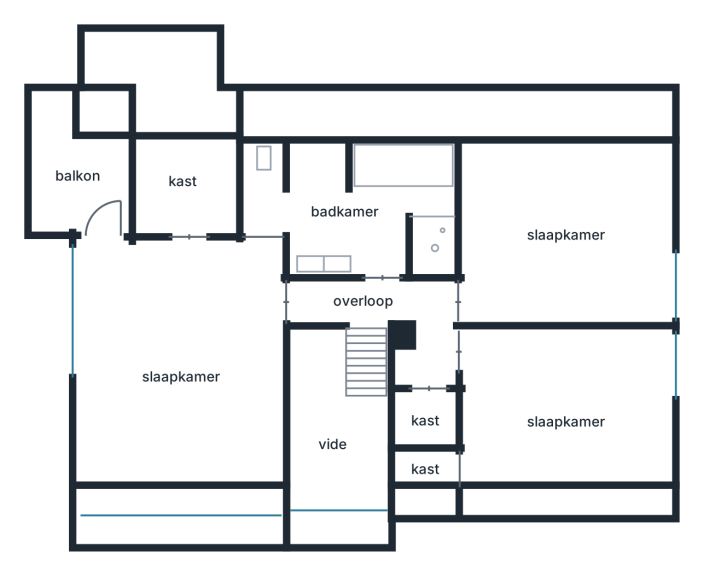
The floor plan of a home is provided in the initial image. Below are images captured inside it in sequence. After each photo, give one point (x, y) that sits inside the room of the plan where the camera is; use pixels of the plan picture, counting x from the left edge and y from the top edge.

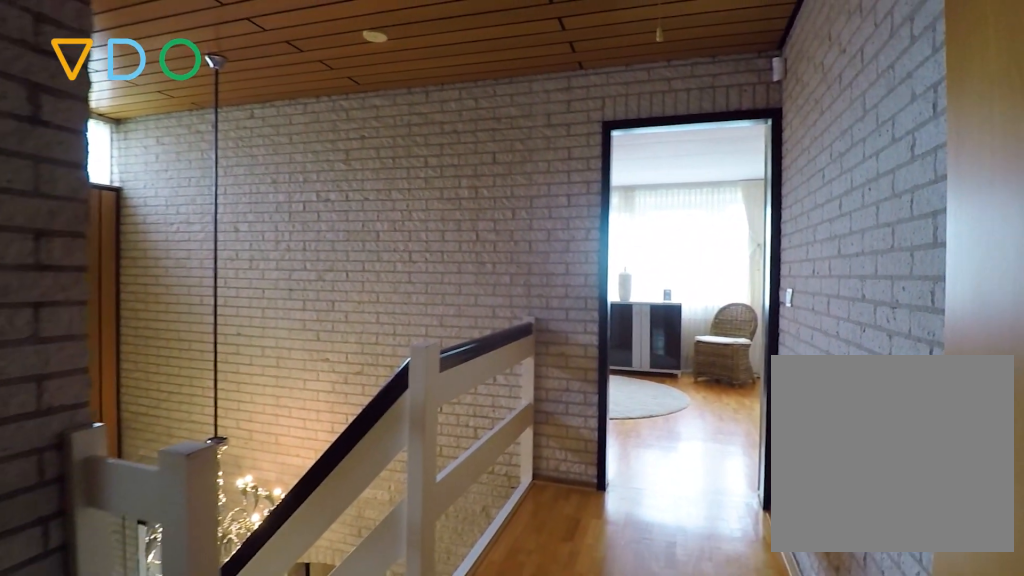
(389, 321)
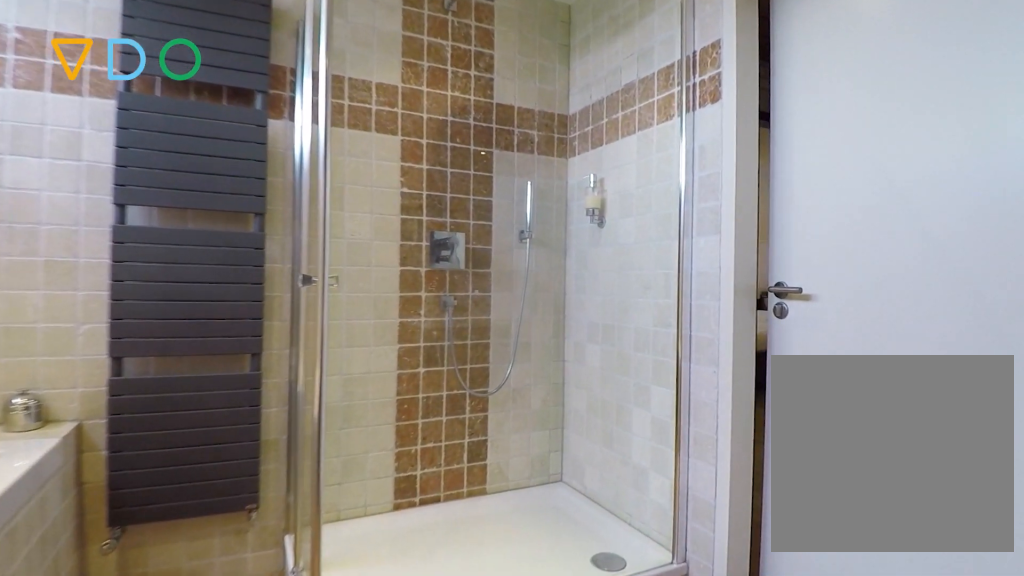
(350, 209)
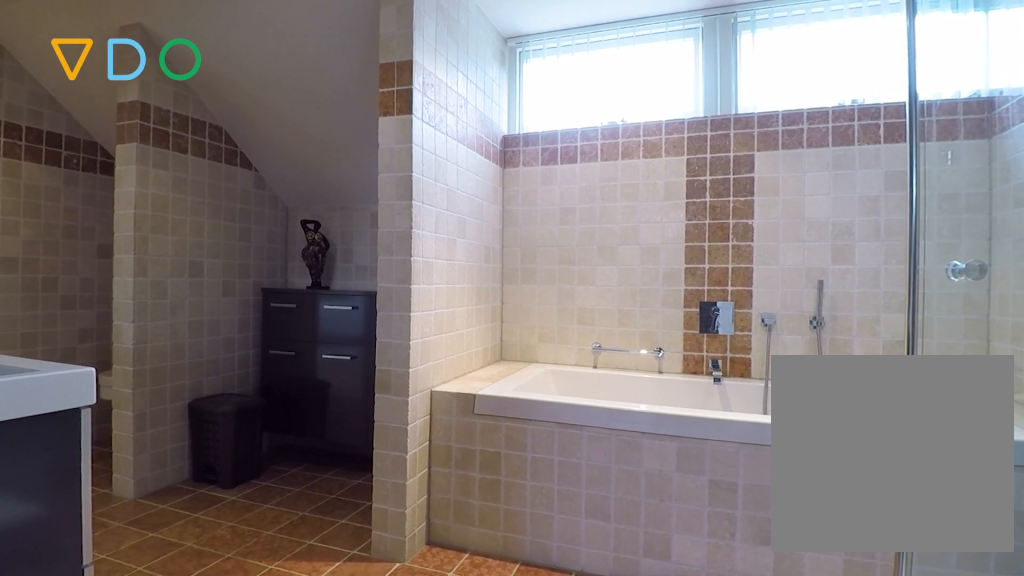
(350, 209)
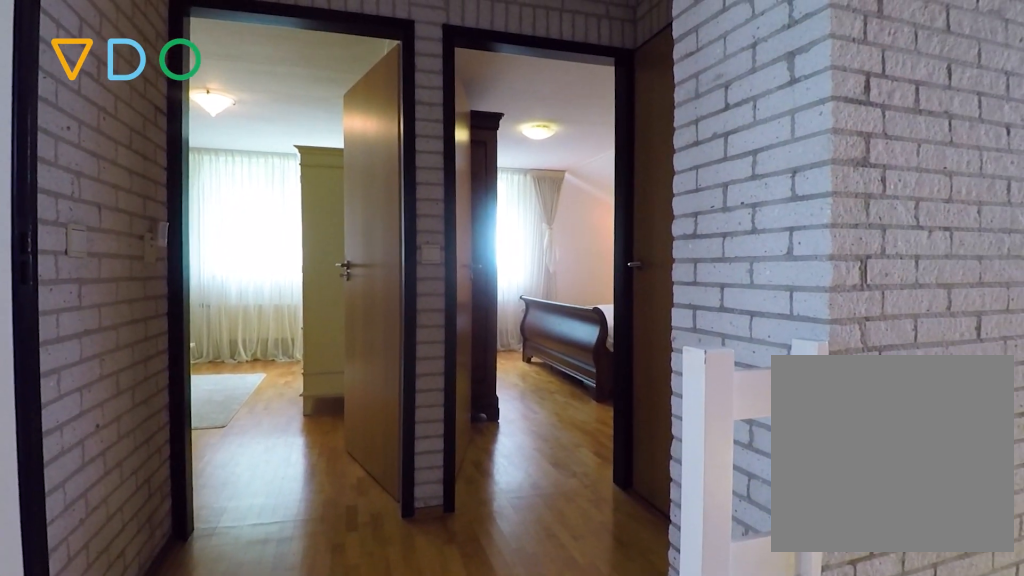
(389, 321)
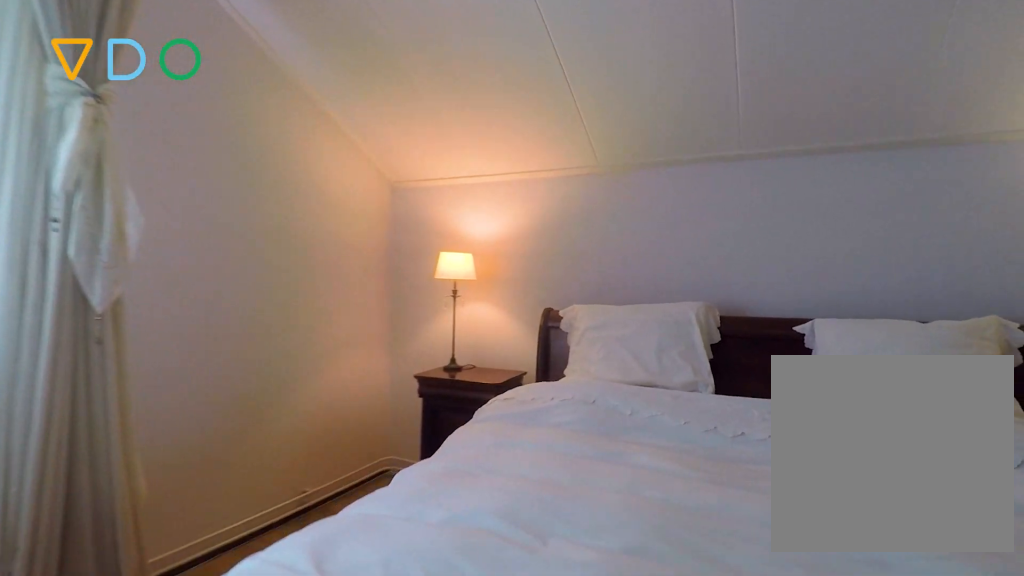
(566, 407)
